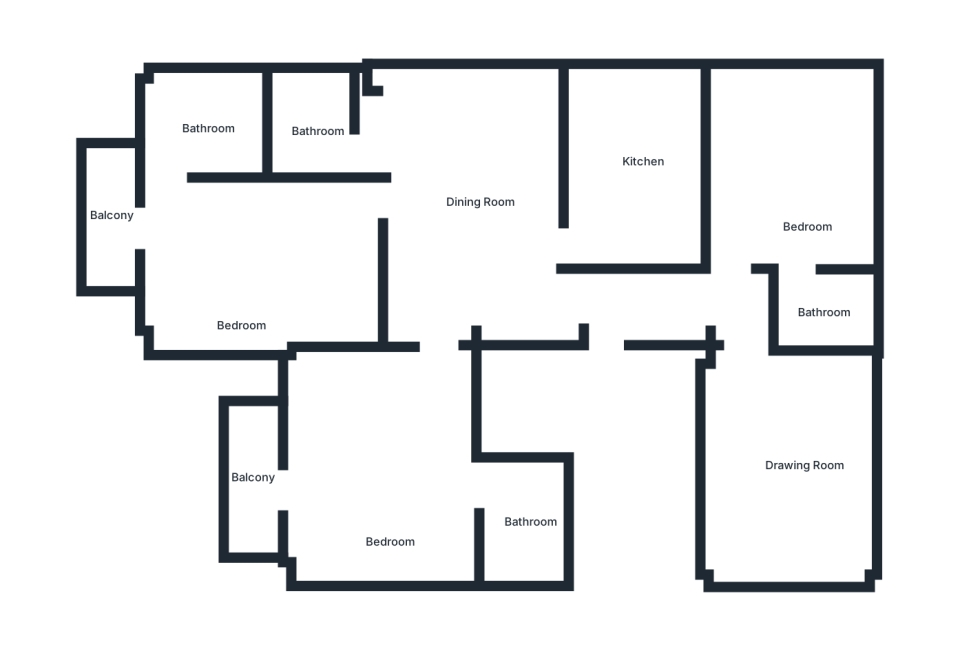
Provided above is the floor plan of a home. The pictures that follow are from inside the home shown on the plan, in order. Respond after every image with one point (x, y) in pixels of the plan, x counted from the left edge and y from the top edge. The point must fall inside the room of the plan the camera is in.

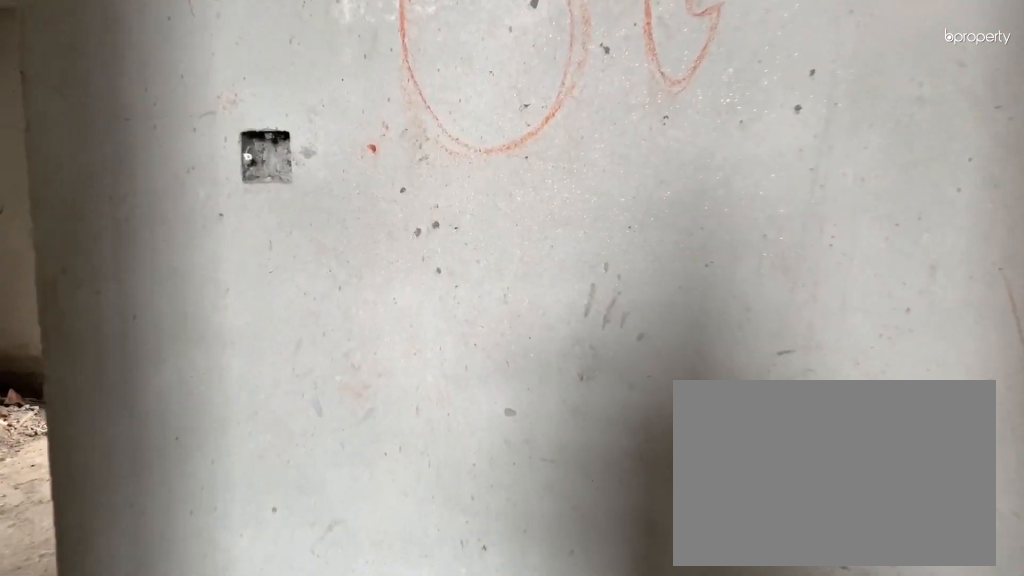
(569, 306)
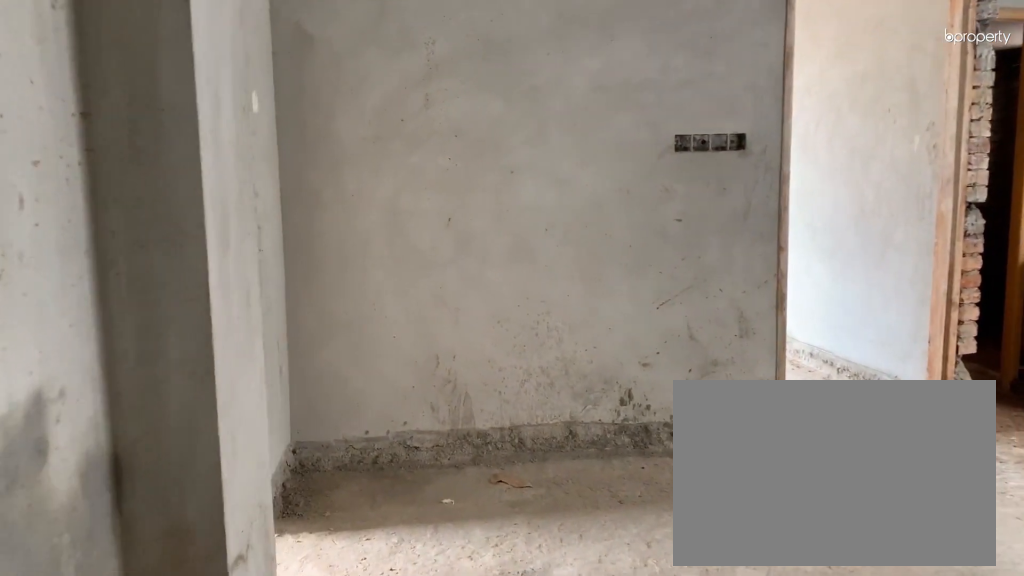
(465, 185)
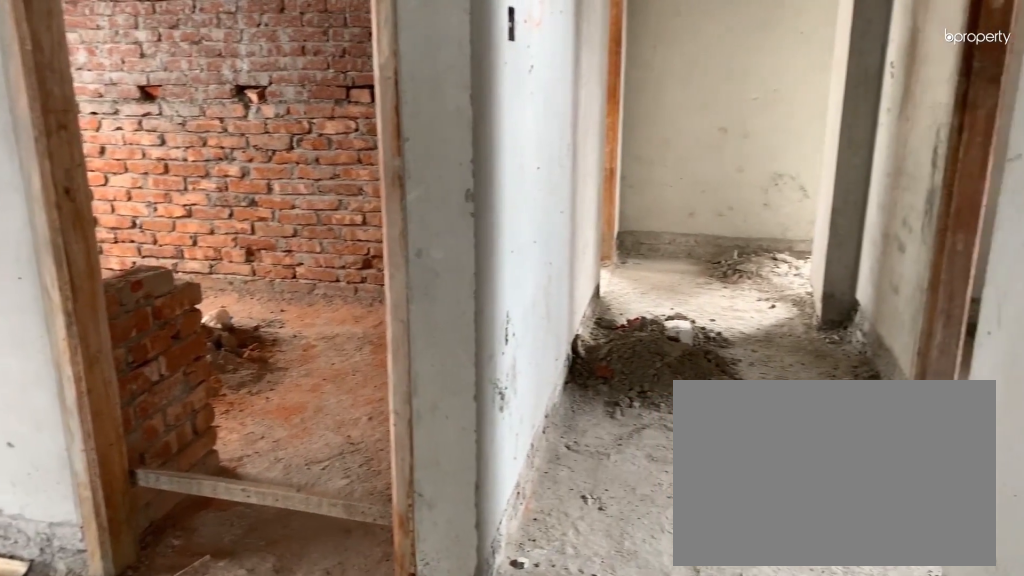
(465, 185)
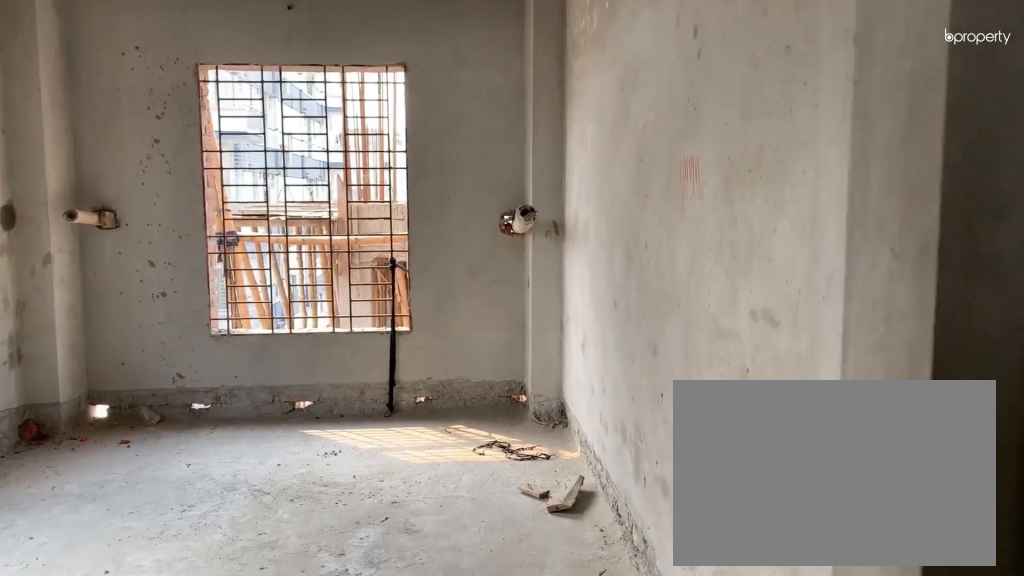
(803, 449)
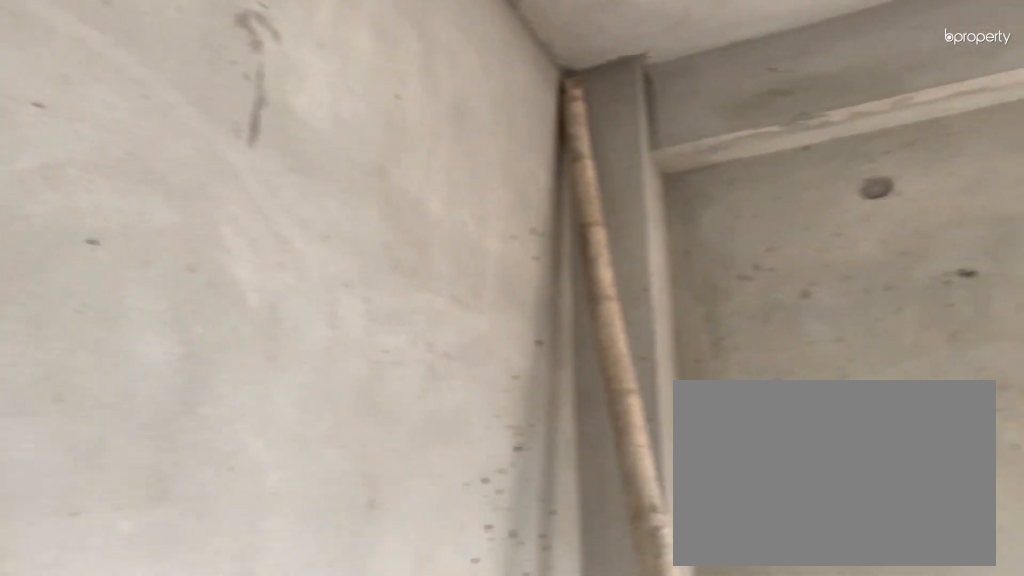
(803, 449)
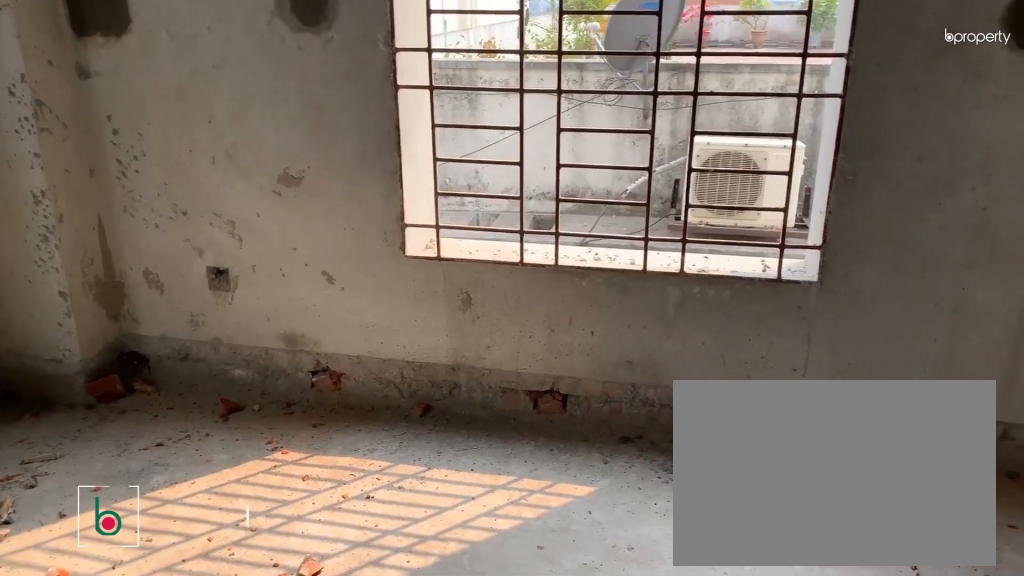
(803, 186)
